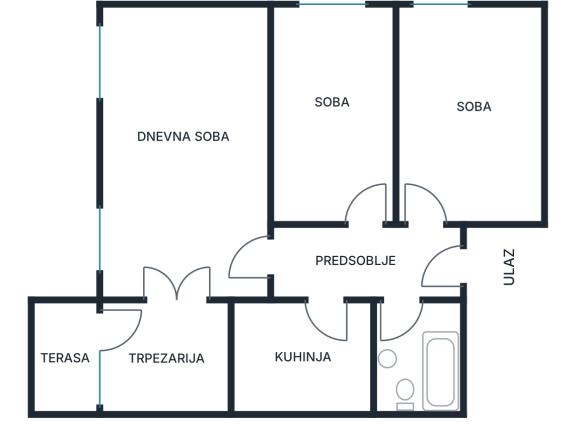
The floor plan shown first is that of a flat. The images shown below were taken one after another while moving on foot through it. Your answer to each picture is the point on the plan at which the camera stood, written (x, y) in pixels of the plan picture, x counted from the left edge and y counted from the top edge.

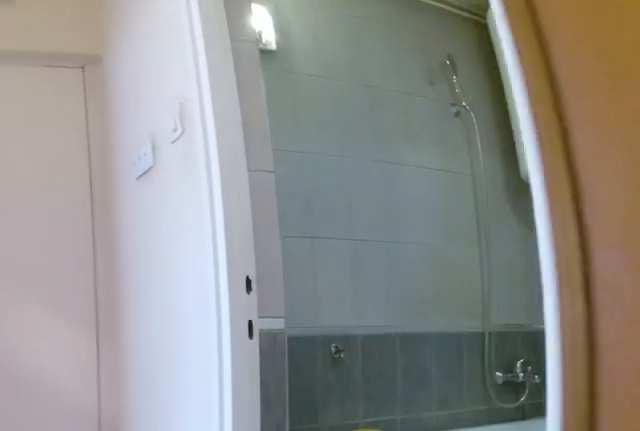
(345, 271)
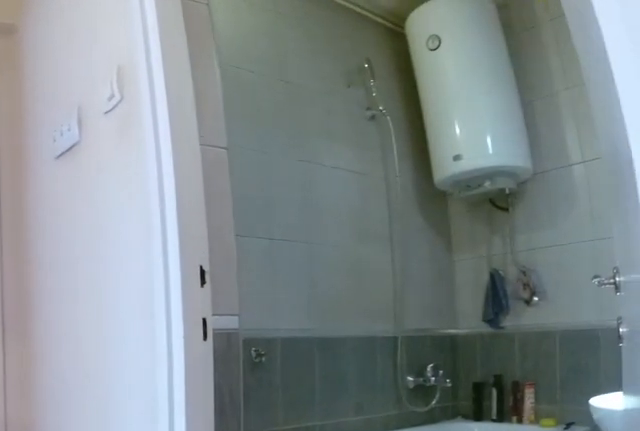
(360, 270)
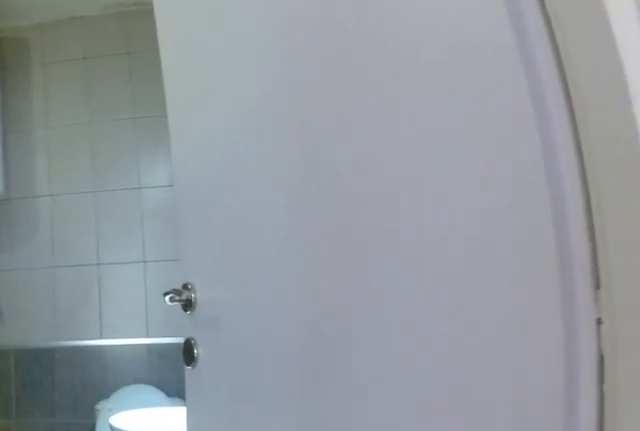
(393, 273)
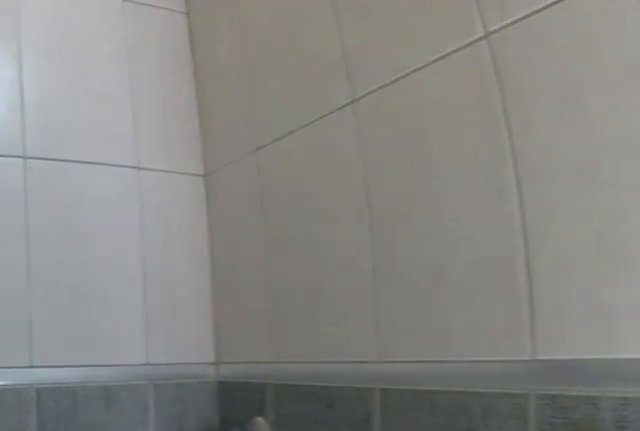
(396, 361)
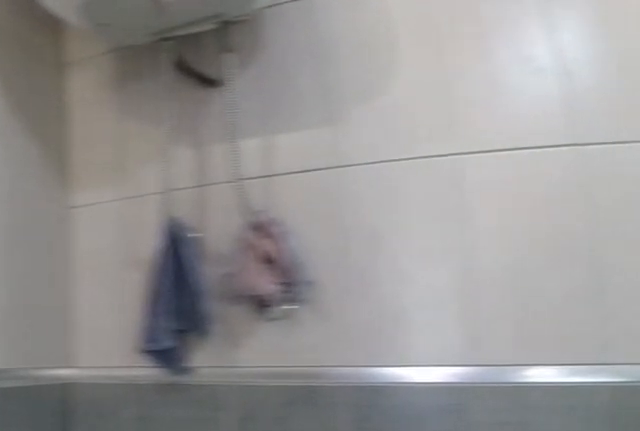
(384, 368)
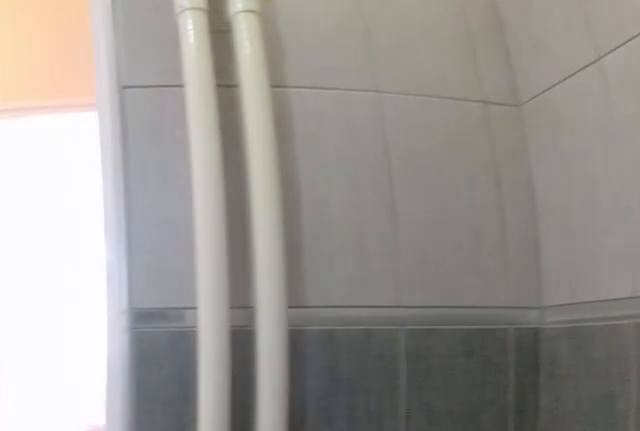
(395, 378)
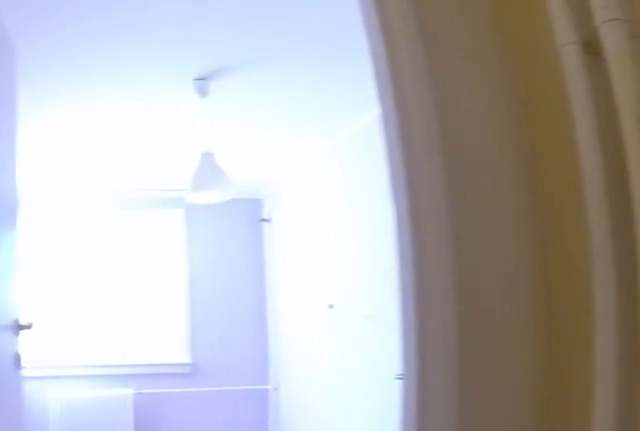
(394, 284)
